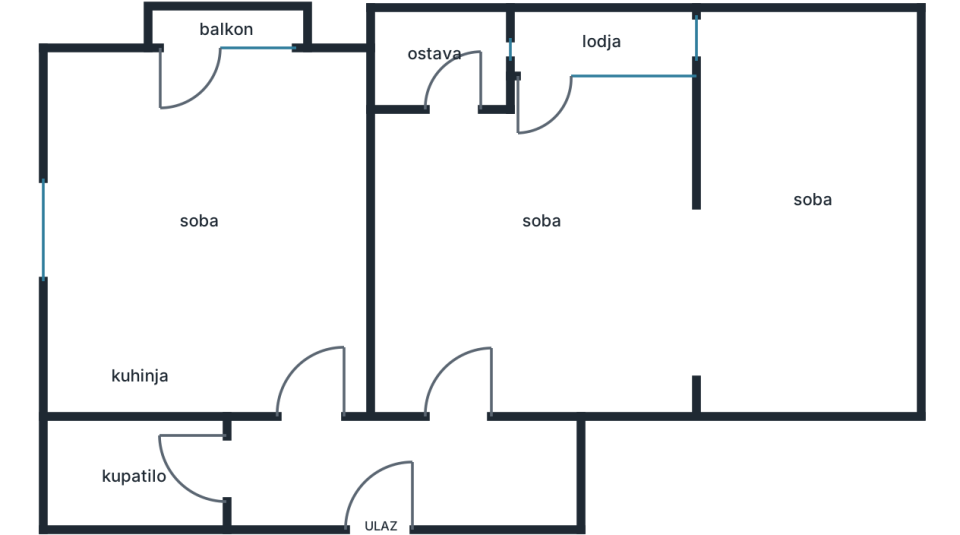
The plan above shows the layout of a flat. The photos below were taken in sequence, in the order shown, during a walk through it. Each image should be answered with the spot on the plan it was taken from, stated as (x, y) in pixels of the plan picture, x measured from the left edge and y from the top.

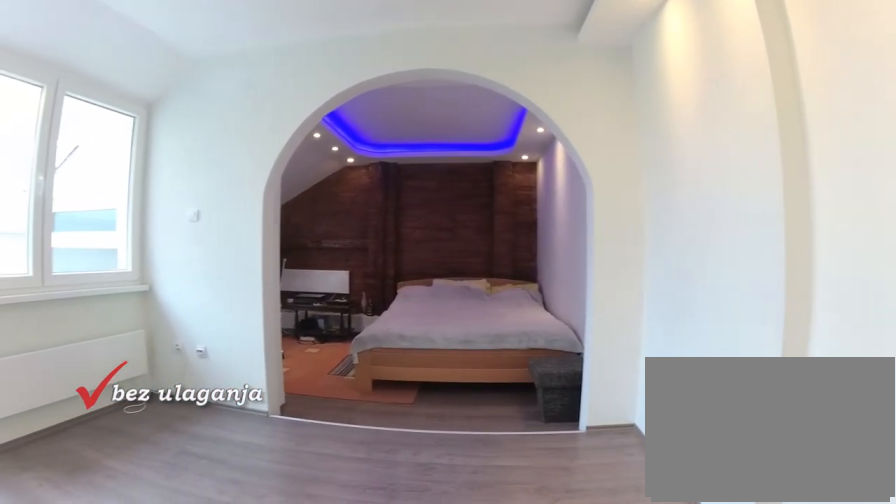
(527, 283)
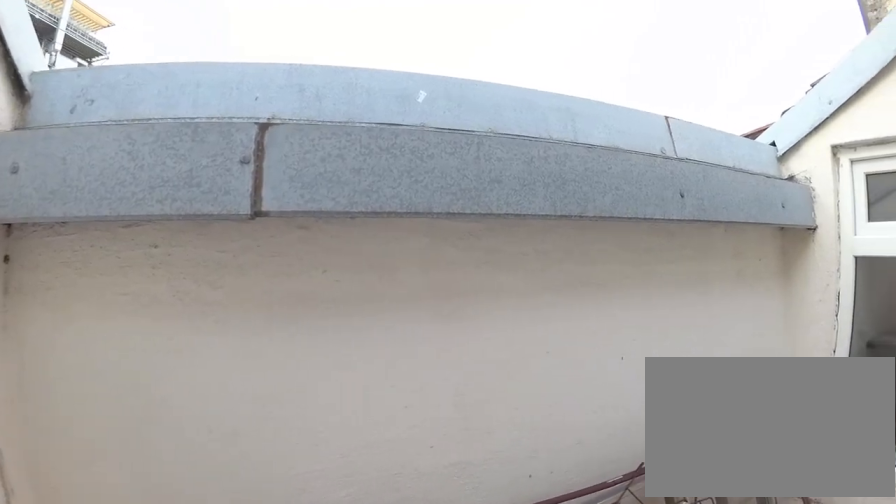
(545, 48)
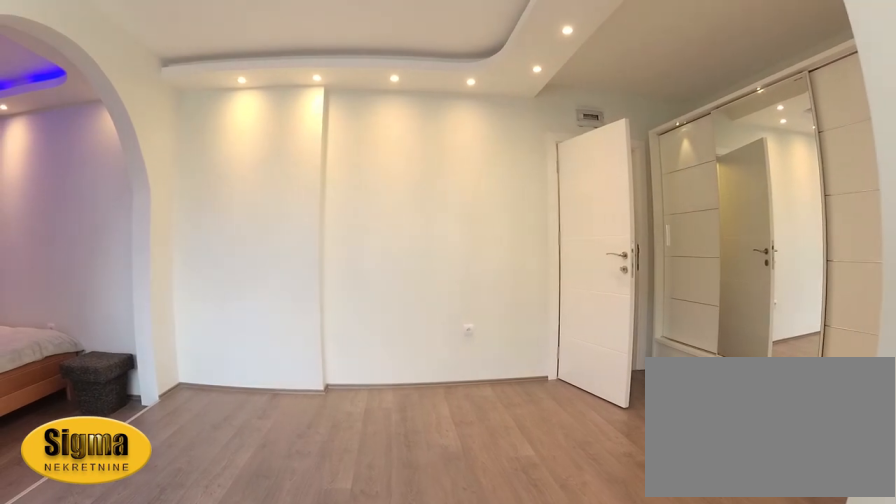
(545, 100)
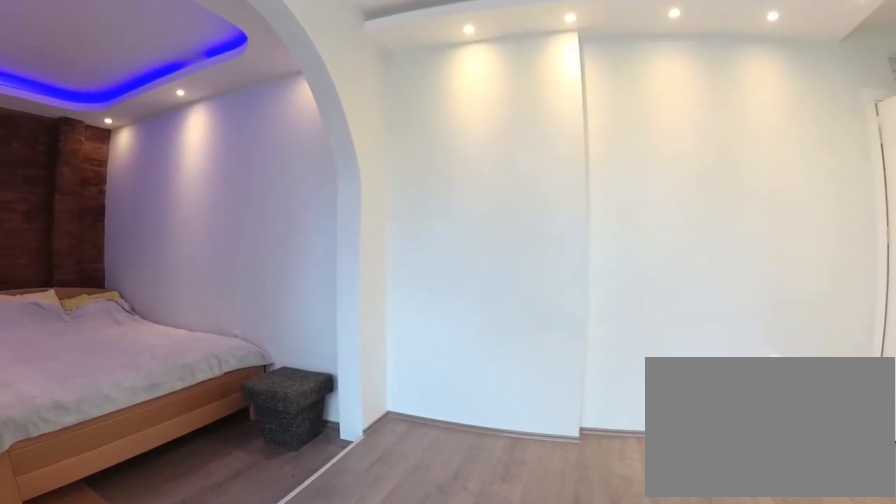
(558, 156)
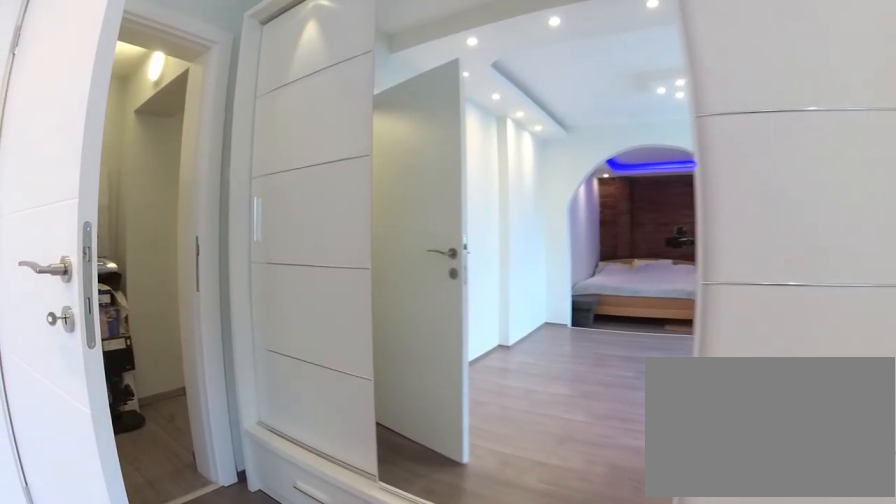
(495, 236)
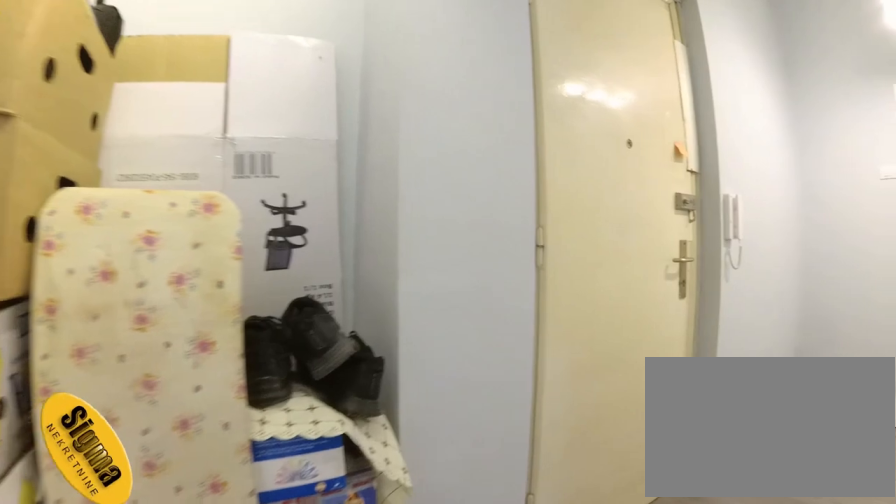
(469, 412)
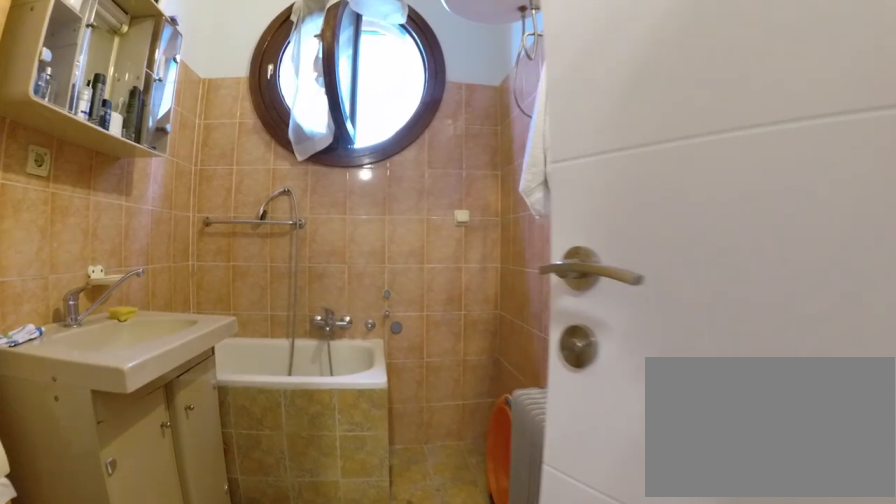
(239, 468)
